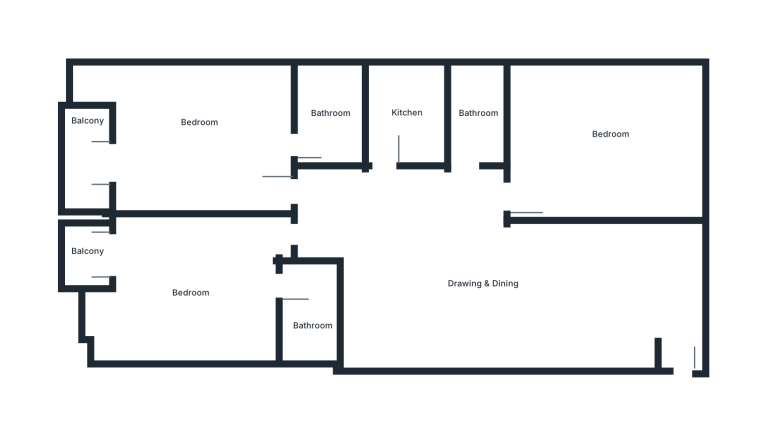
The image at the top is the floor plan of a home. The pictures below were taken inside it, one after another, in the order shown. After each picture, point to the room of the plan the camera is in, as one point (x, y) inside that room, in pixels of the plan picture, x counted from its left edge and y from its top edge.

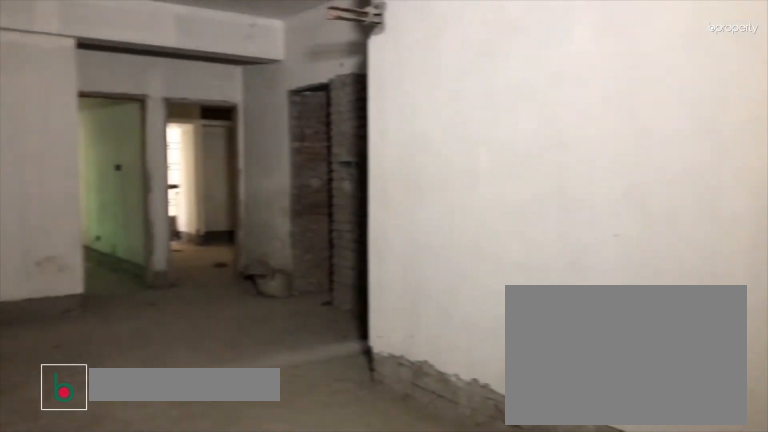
(653, 302)
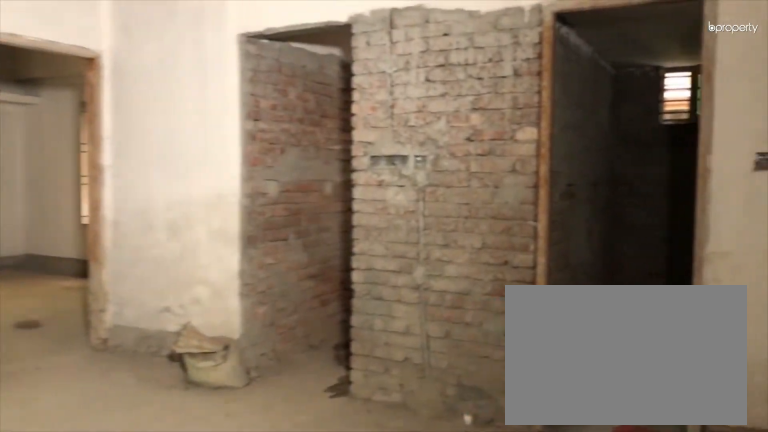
(431, 272)
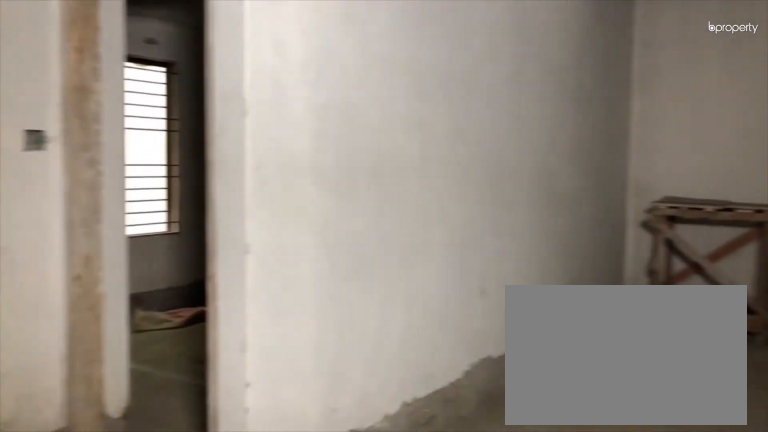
(431, 272)
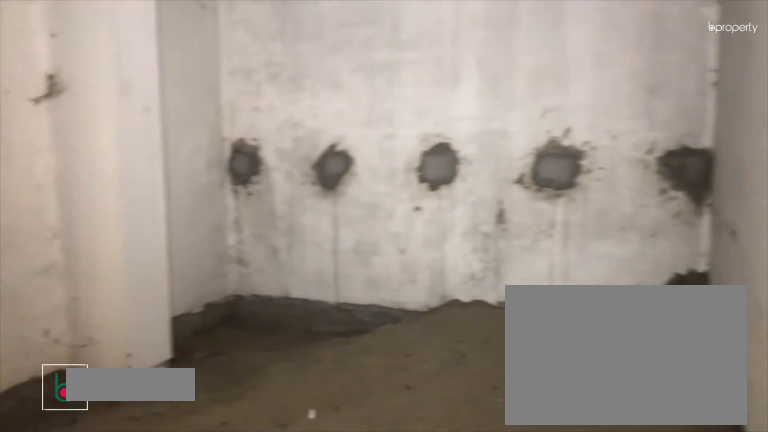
(612, 141)
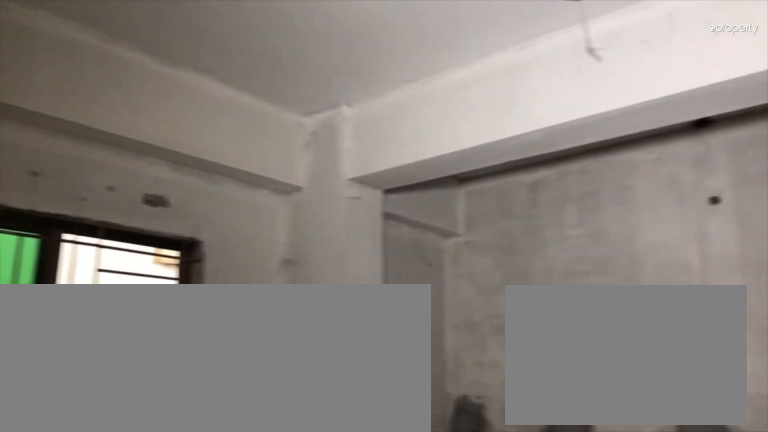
(612, 141)
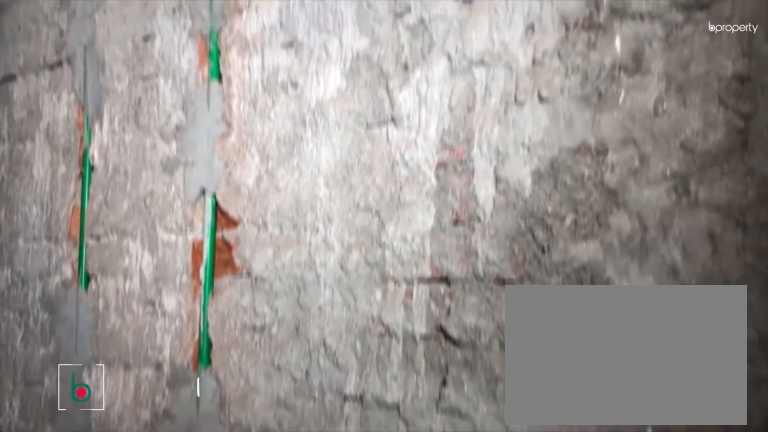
(479, 113)
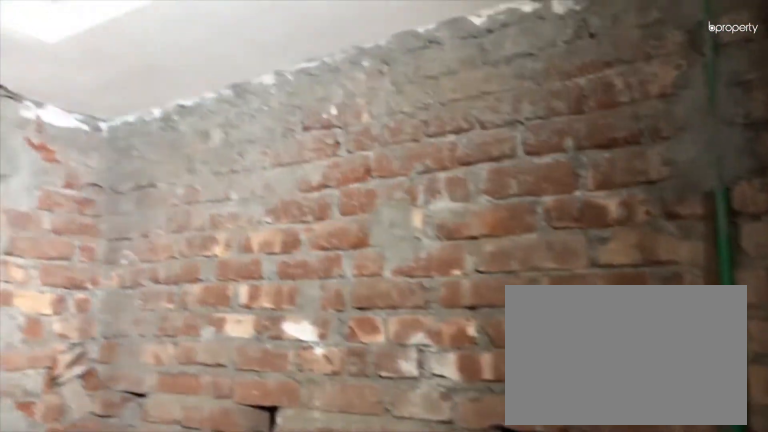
(402, 110)
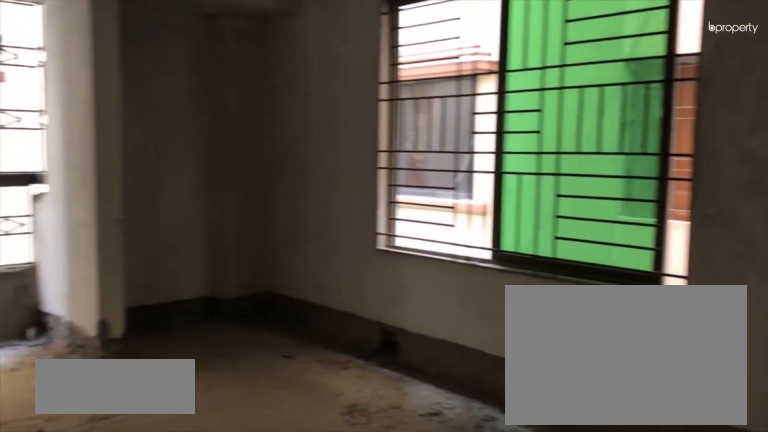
(199, 141)
